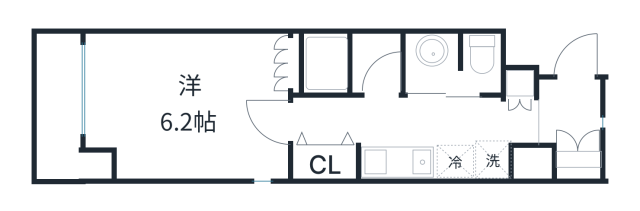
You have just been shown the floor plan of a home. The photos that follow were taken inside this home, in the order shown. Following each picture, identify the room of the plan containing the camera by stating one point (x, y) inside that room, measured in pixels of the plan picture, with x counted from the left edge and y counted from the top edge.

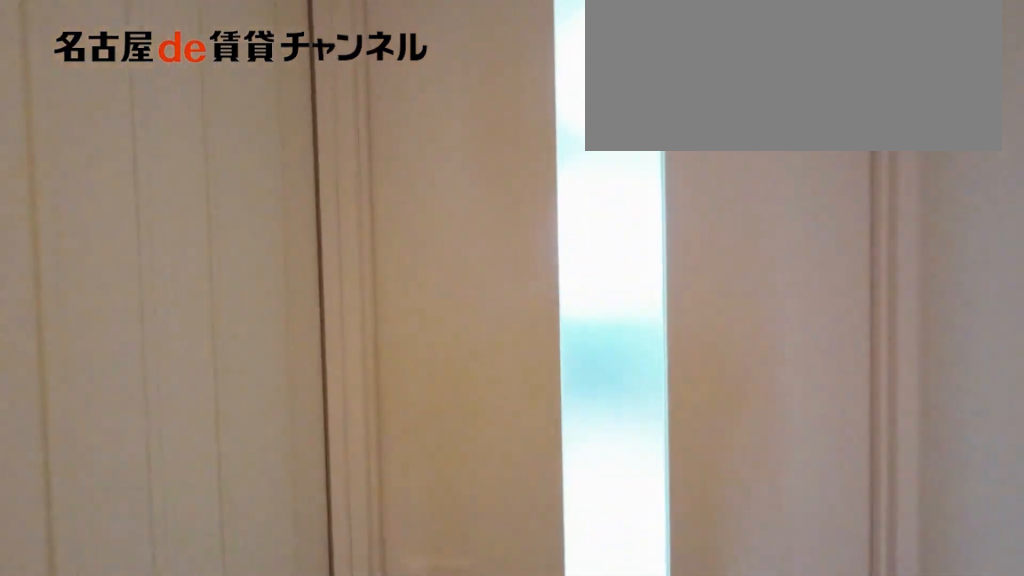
(569, 122)
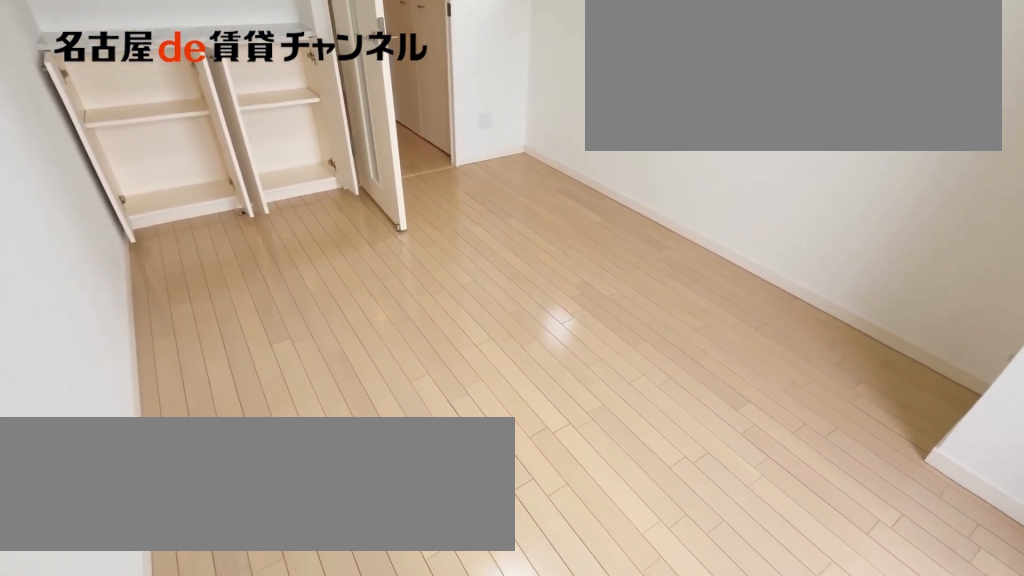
(186, 105)
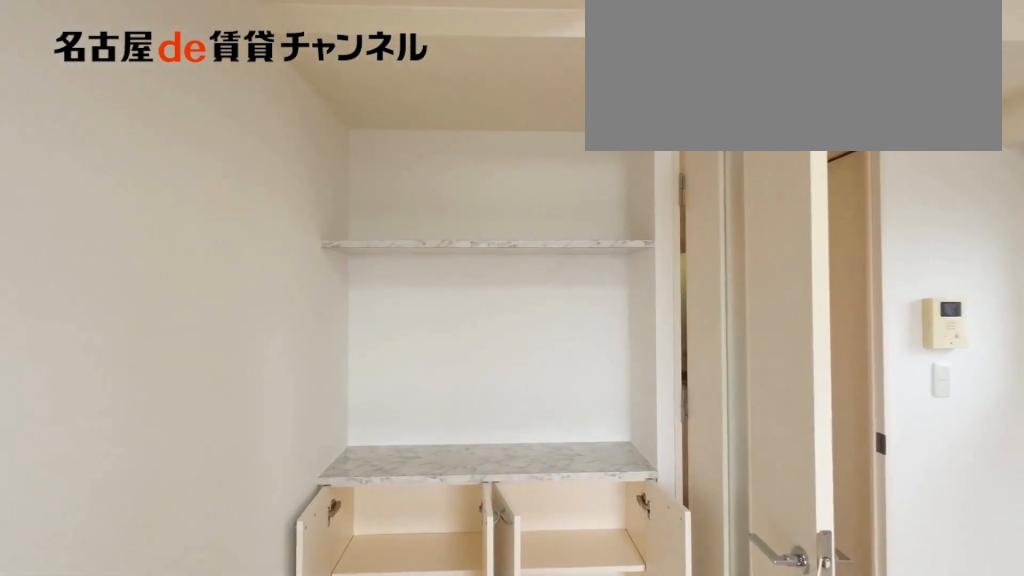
(186, 105)
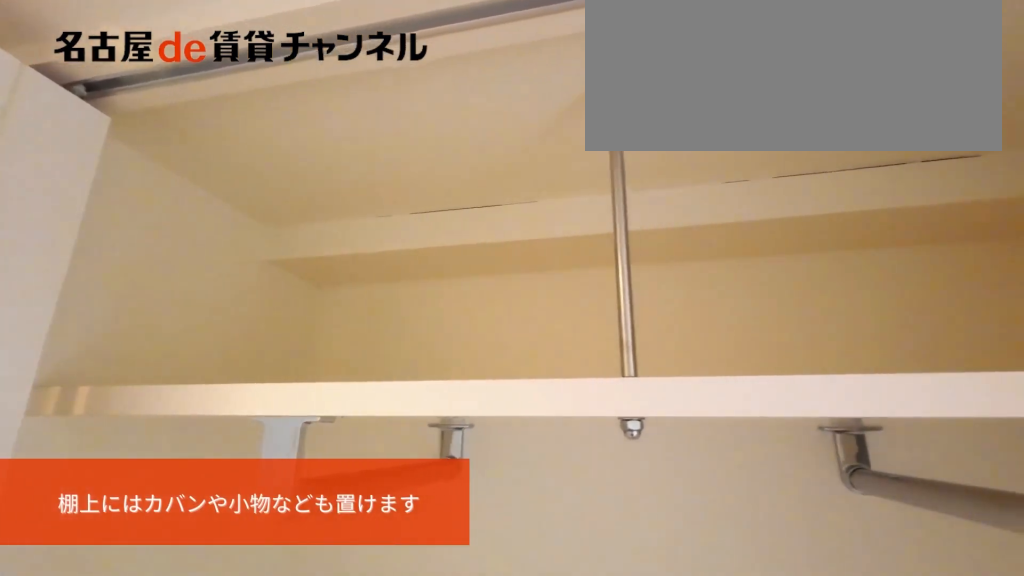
(326, 161)
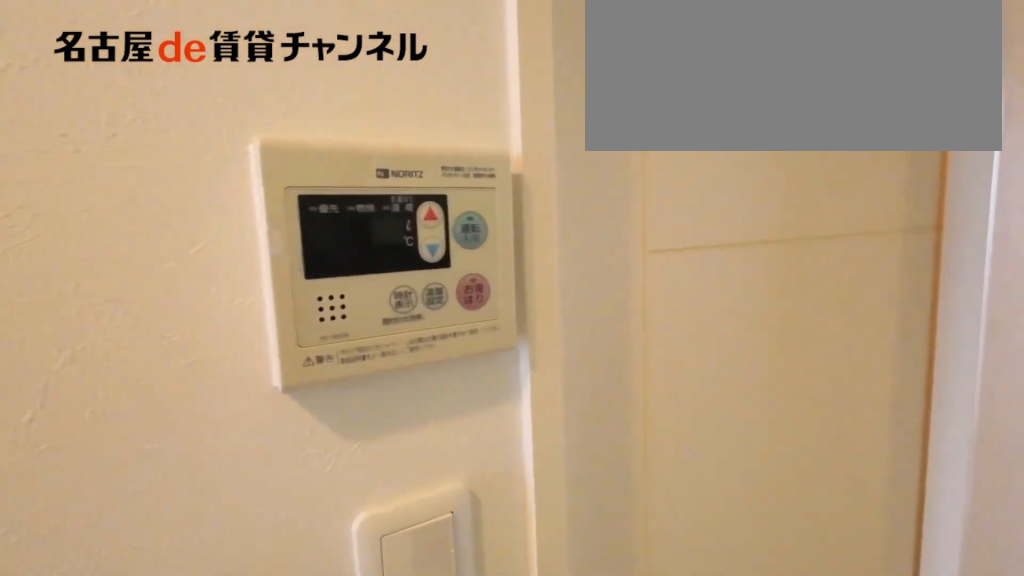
(414, 162)
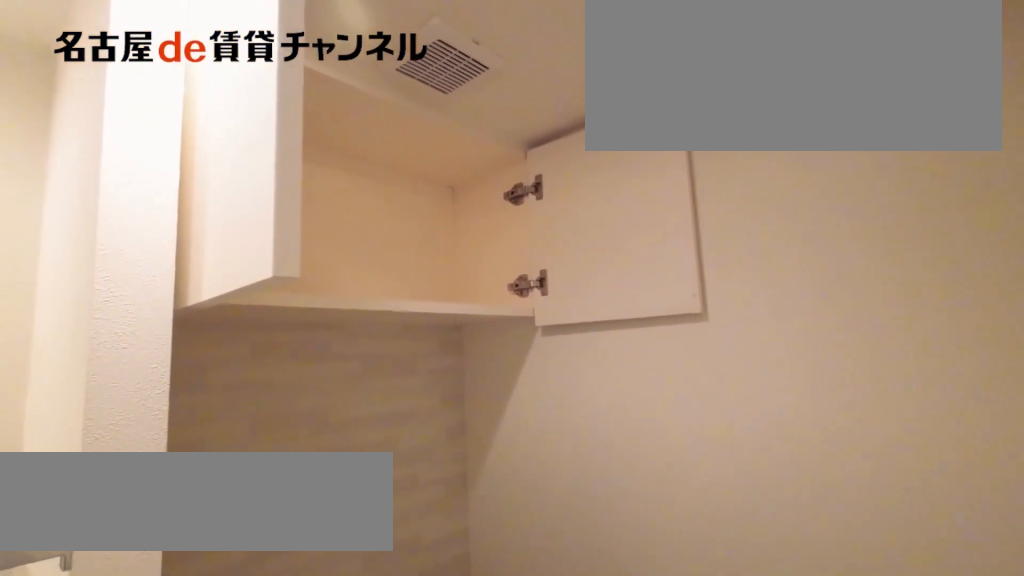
(453, 64)
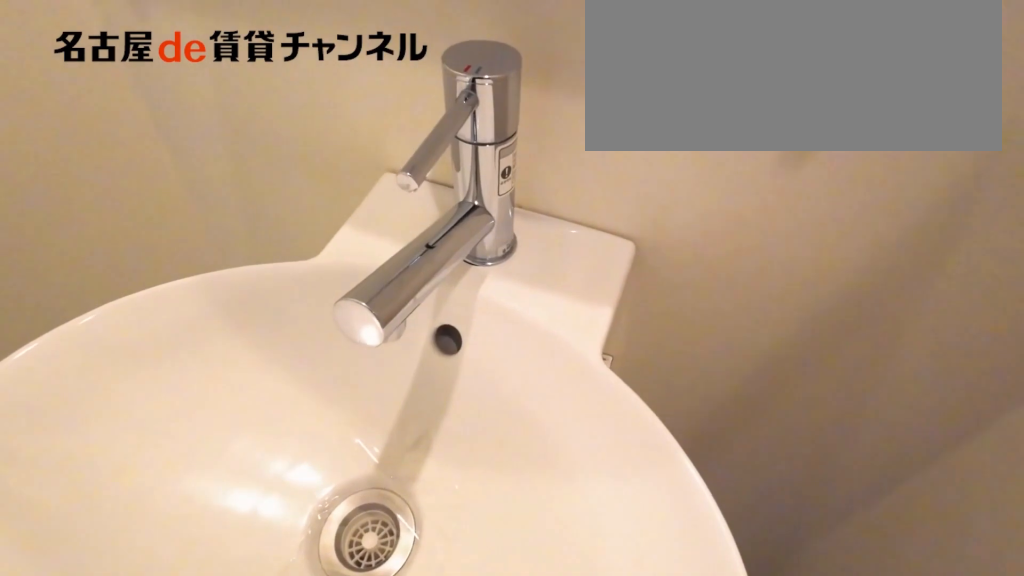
(453, 64)
